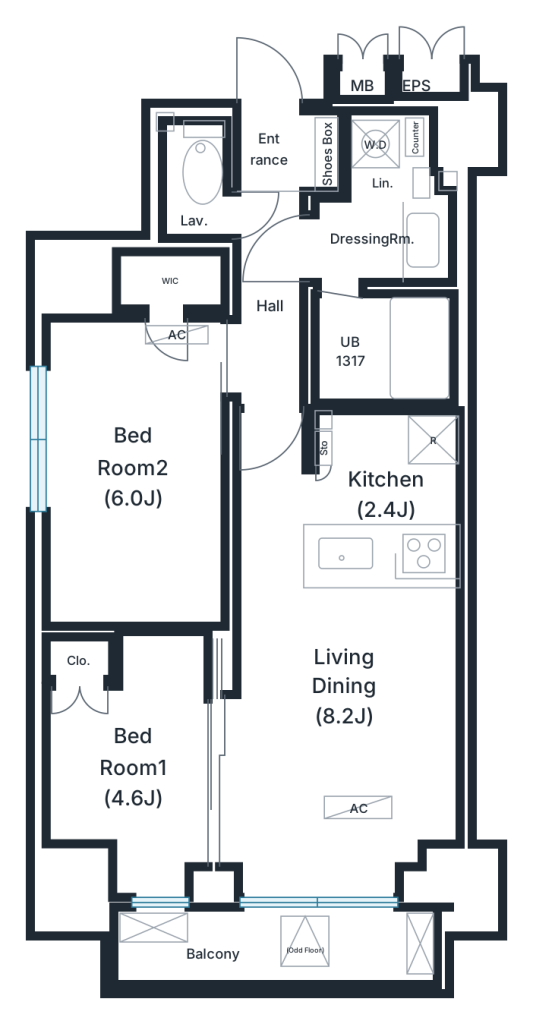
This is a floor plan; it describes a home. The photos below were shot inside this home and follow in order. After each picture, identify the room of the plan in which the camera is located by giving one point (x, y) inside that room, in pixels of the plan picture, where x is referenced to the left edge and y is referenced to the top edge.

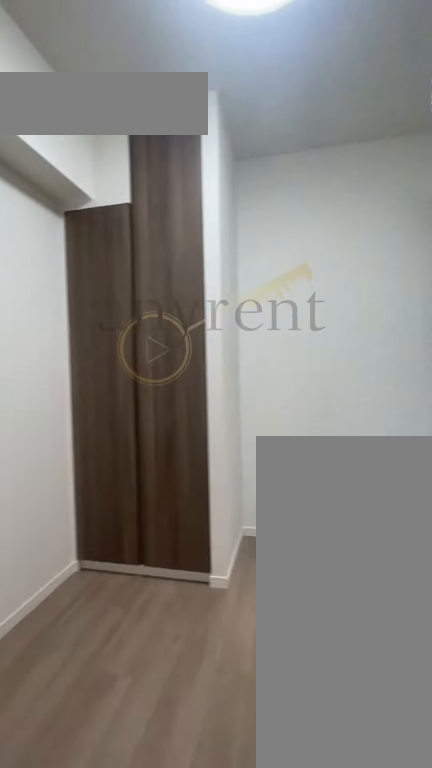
(140, 762)
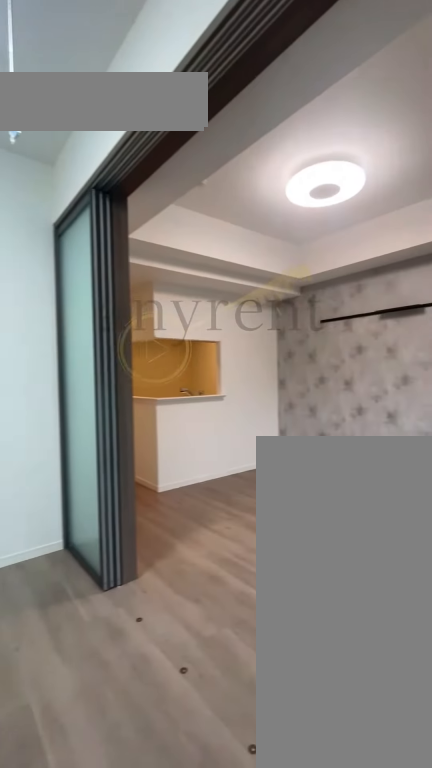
(140, 762)
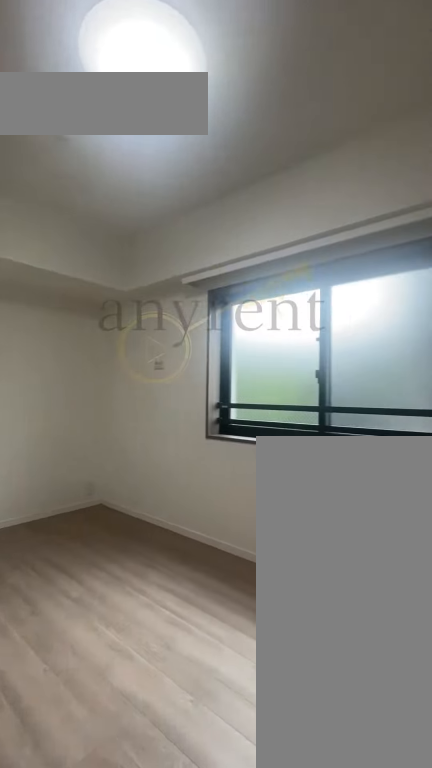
(135, 477)
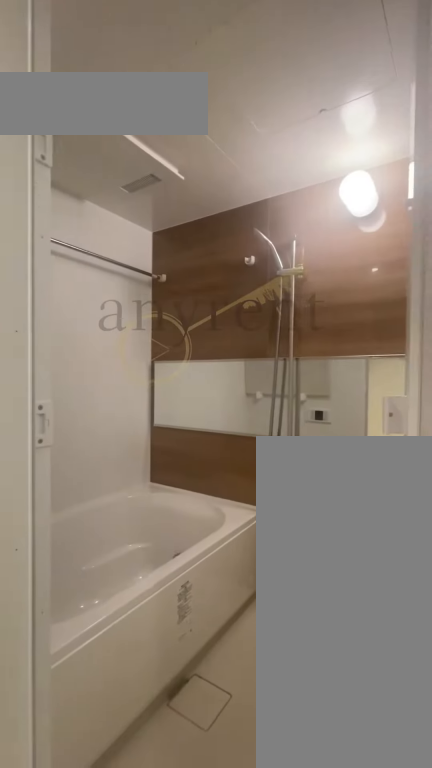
(353, 345)
